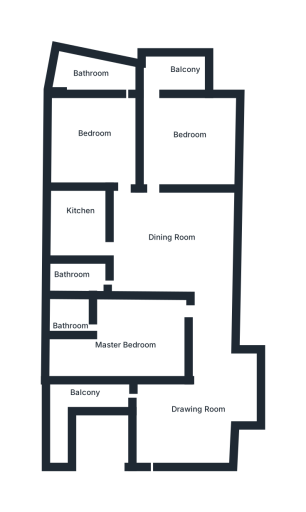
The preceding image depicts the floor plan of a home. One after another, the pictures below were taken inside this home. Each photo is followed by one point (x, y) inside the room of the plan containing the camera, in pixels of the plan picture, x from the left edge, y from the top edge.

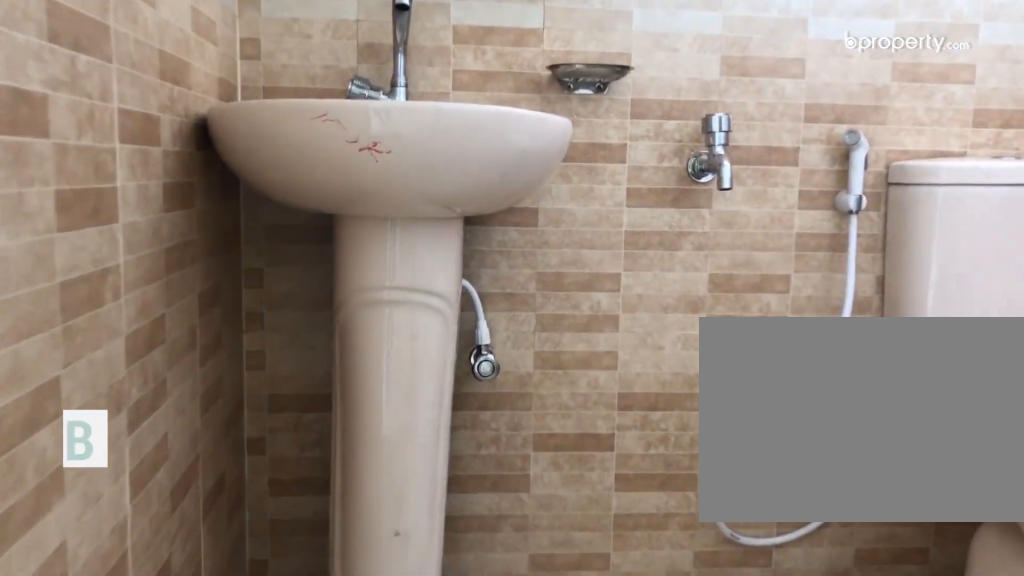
(73, 315)
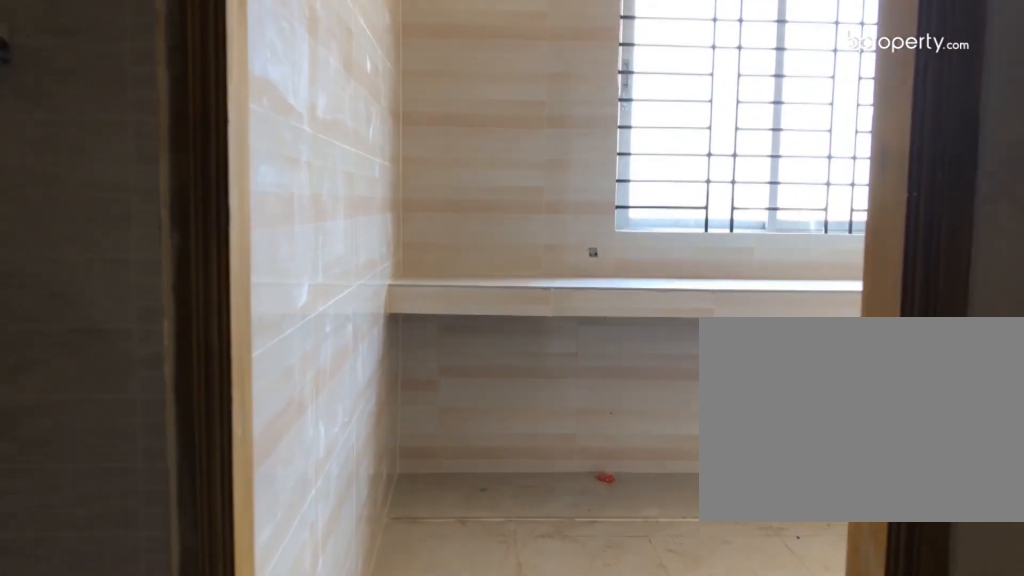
(84, 225)
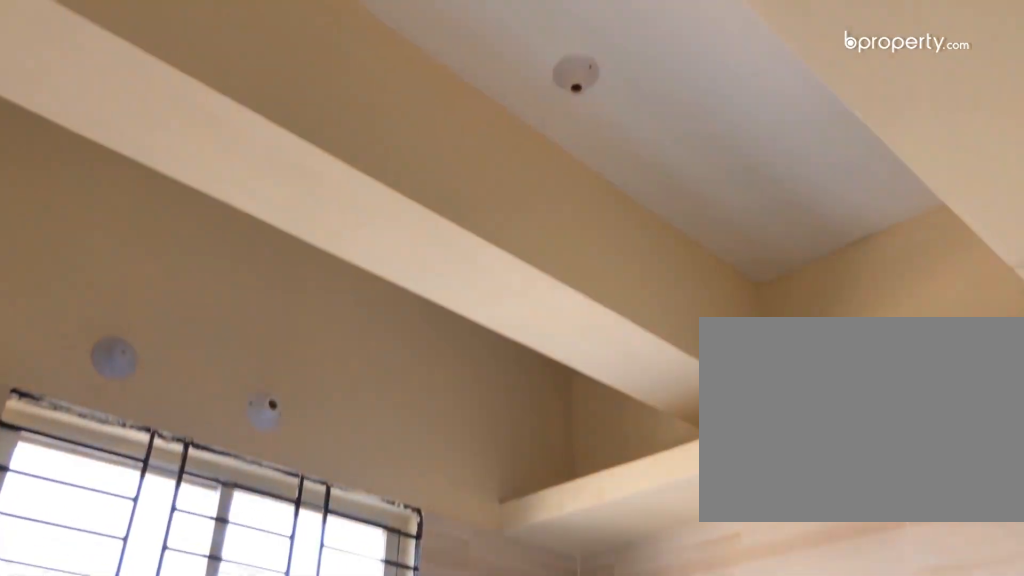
(85, 228)
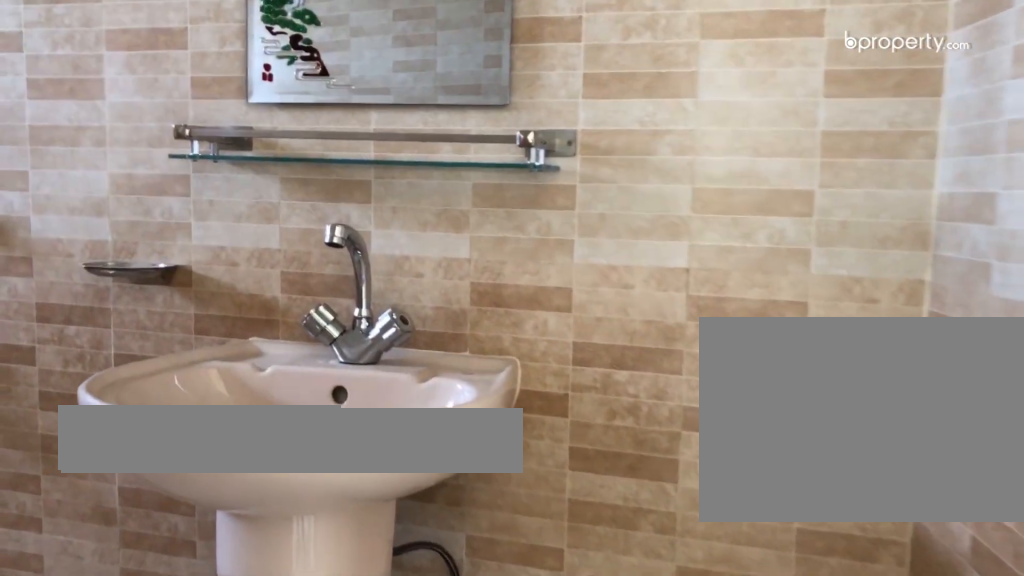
(98, 77)
